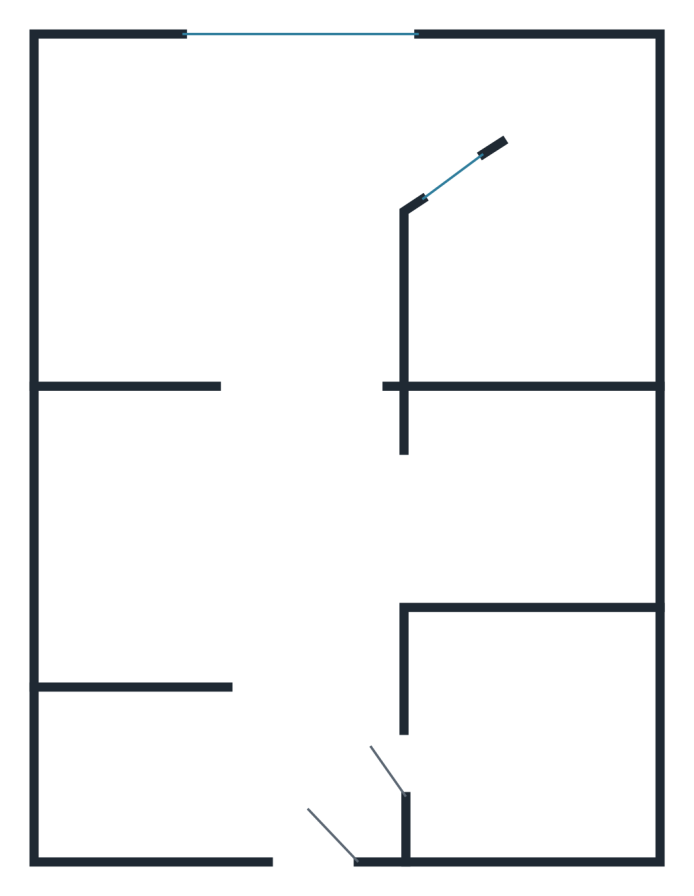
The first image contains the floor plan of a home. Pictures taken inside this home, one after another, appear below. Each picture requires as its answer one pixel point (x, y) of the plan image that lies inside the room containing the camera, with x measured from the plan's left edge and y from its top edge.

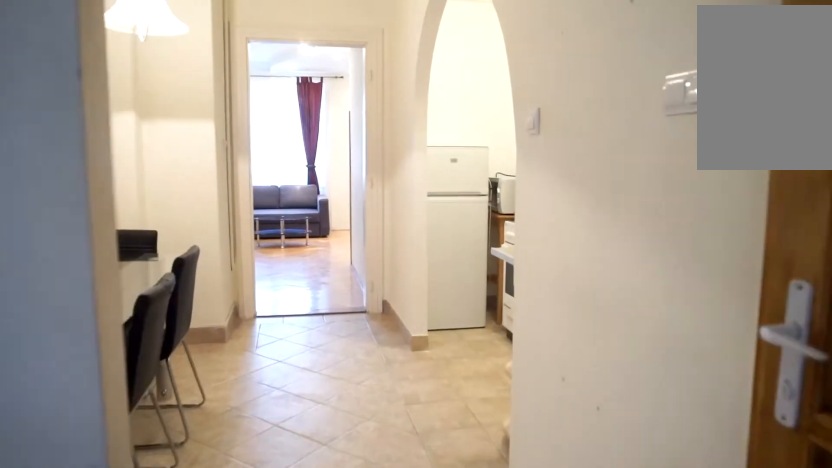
(269, 763)
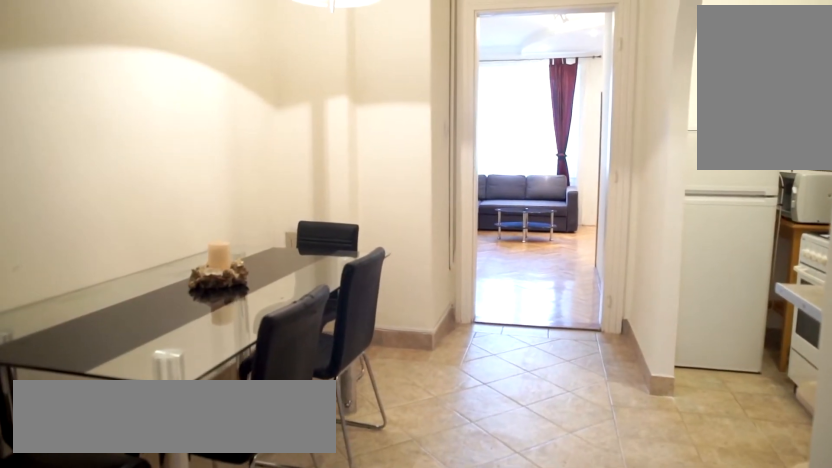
(245, 559)
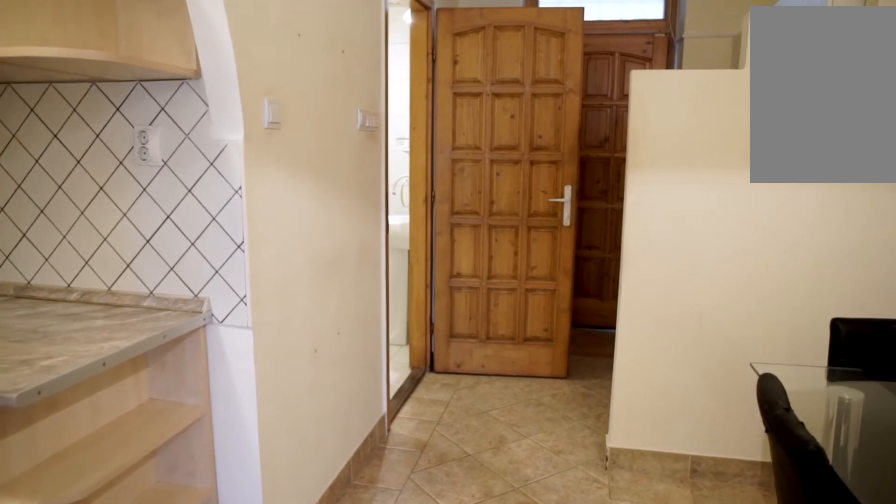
(245, 560)
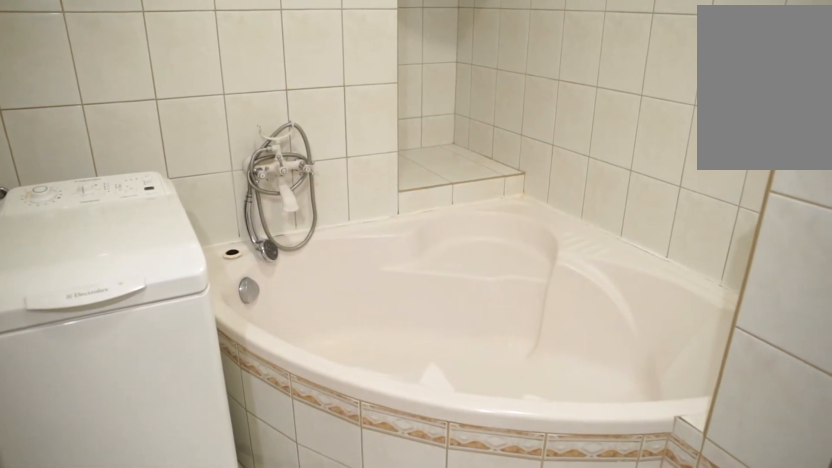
(505, 732)
